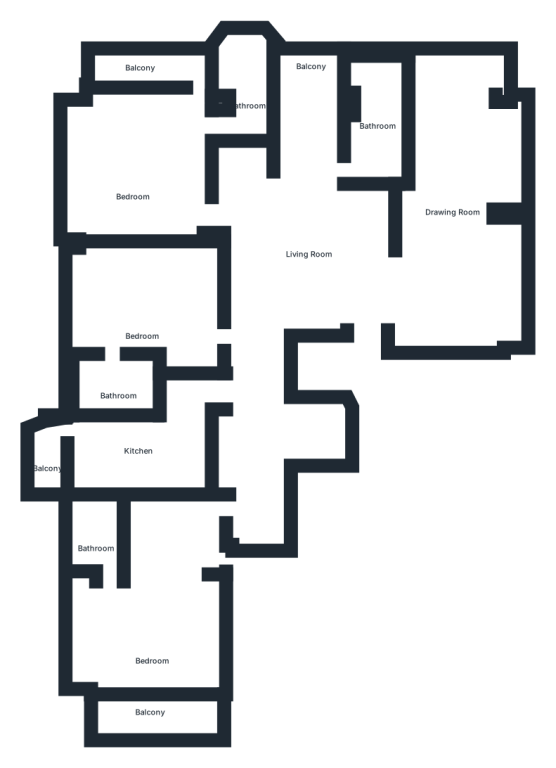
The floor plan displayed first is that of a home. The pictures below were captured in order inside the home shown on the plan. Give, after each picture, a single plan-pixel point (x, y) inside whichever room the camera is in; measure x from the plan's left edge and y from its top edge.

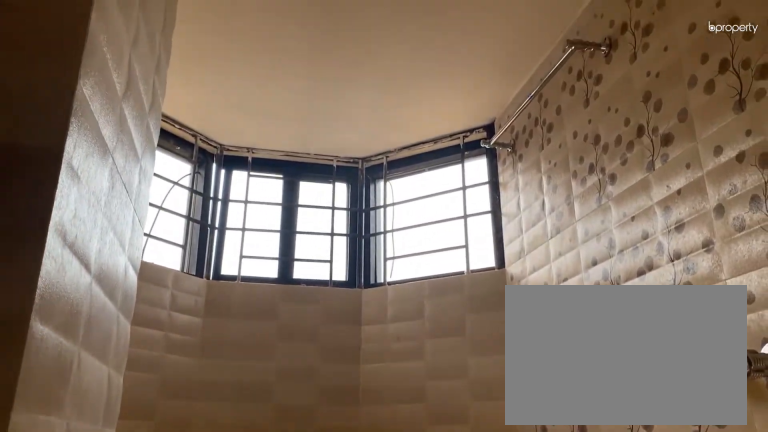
(252, 99)
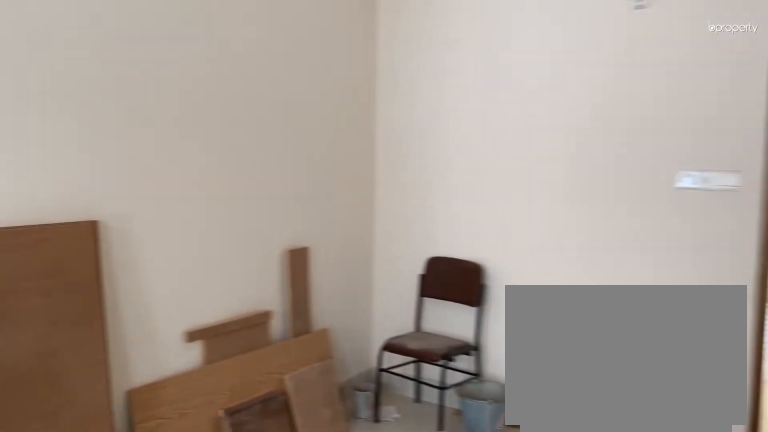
(142, 313)
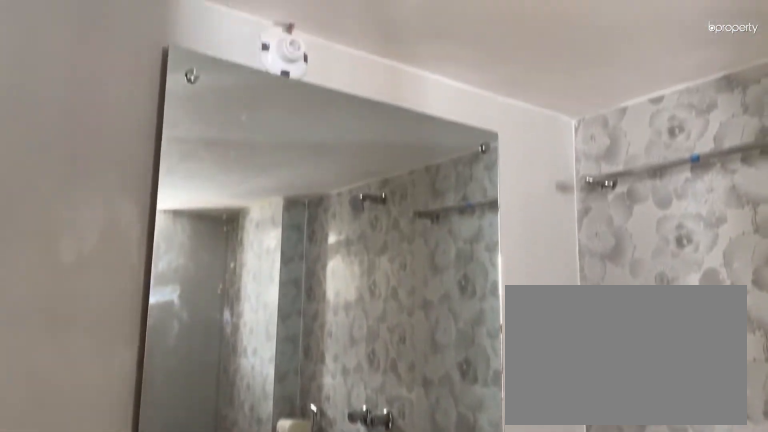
(114, 389)
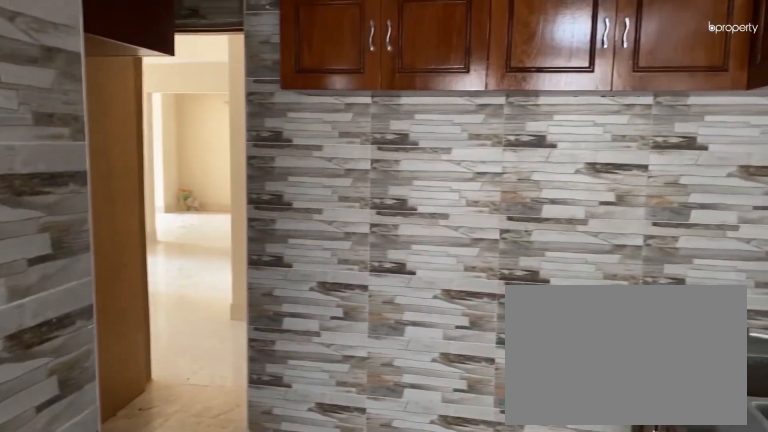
(133, 462)
